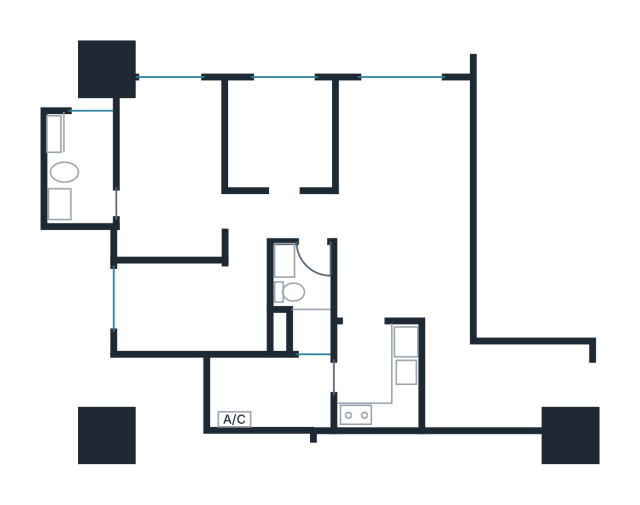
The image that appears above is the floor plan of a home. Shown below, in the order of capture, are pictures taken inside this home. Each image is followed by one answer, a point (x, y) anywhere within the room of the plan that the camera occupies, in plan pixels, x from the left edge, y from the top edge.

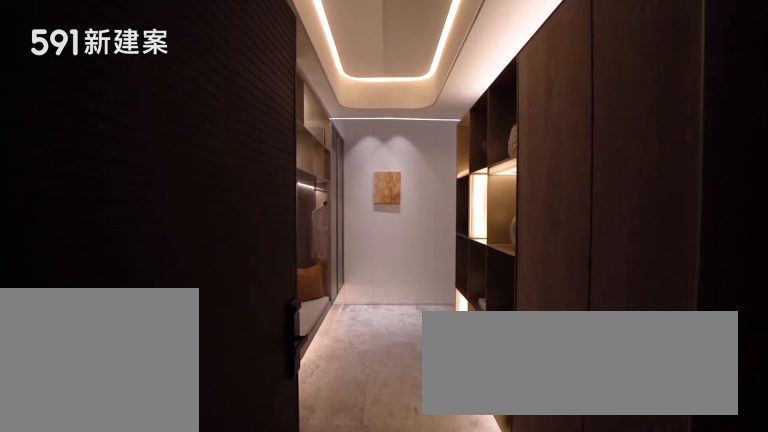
(563, 378)
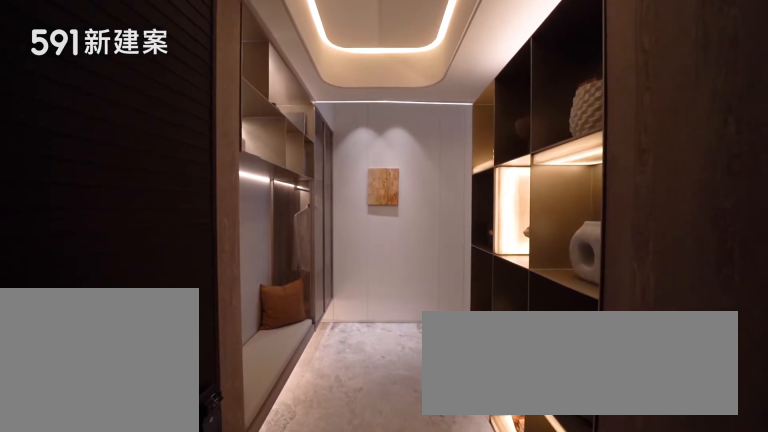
(563, 378)
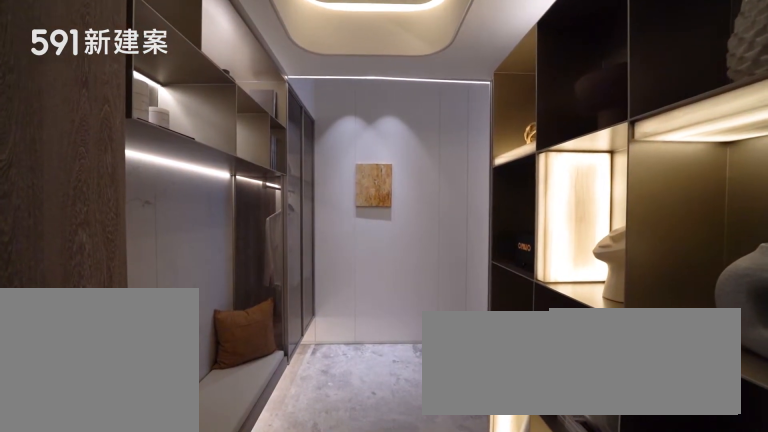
(479, 388)
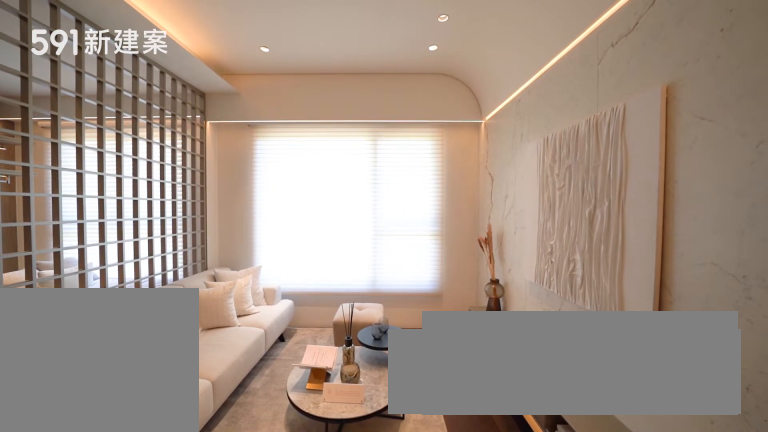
(402, 136)
